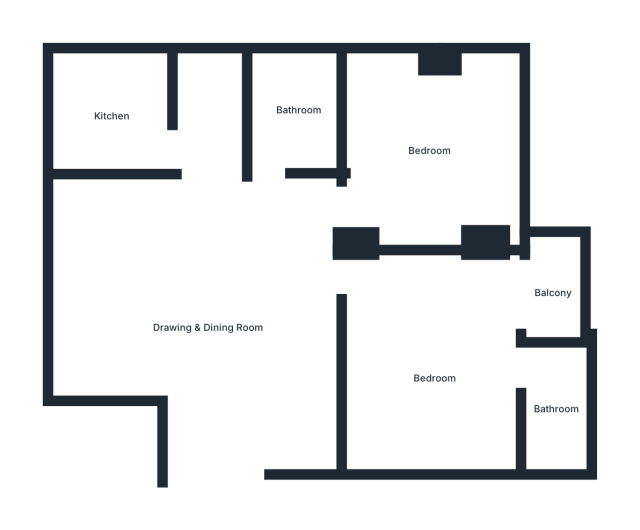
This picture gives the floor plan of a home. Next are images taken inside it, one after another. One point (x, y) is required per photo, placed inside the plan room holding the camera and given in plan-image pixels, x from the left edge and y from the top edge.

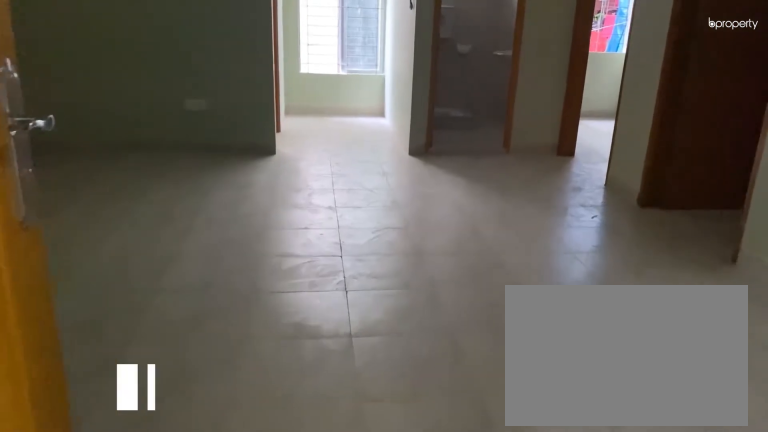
(216, 462)
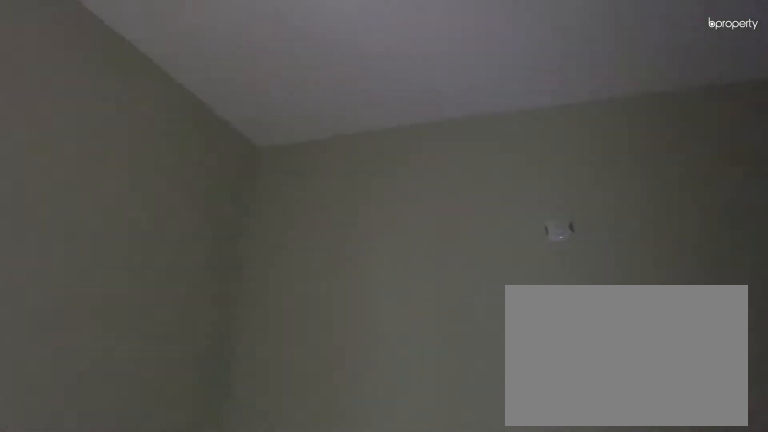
(436, 381)
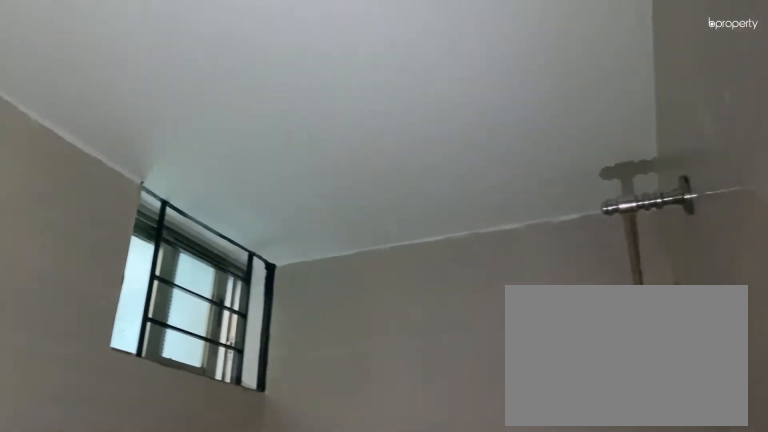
(556, 410)
